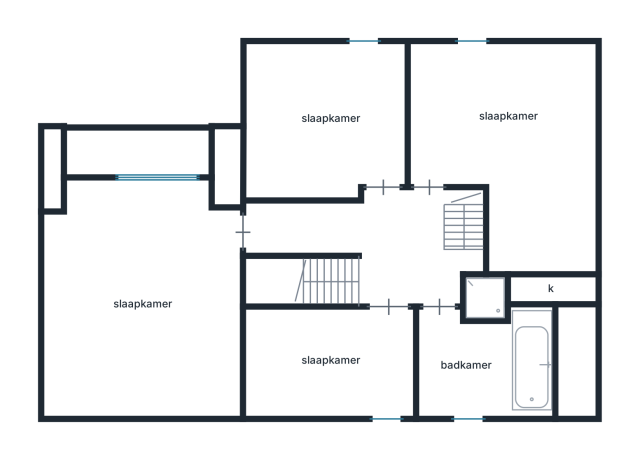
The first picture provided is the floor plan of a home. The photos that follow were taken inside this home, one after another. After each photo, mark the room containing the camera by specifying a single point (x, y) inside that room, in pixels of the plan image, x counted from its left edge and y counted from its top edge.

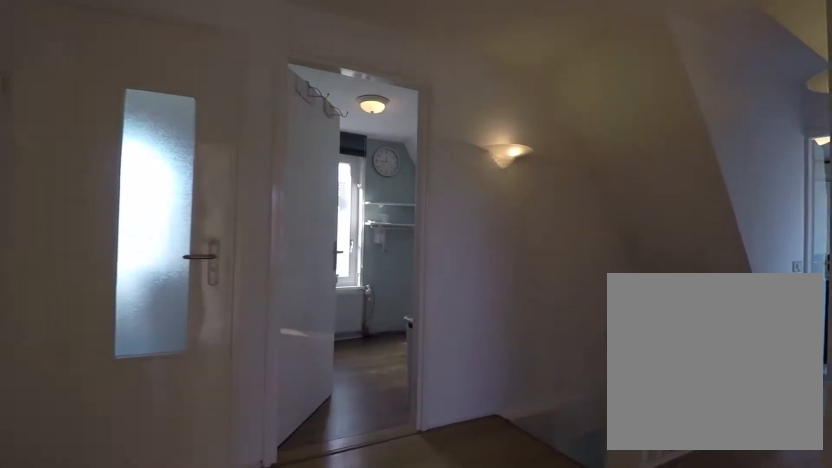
(376, 243)
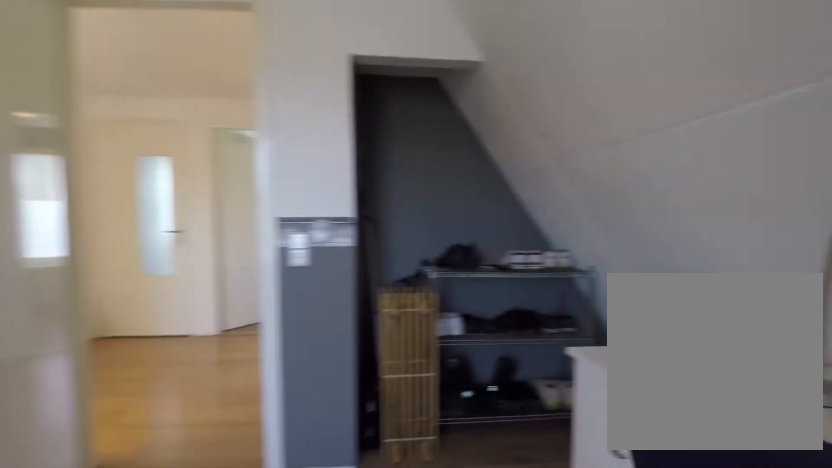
(325, 122)
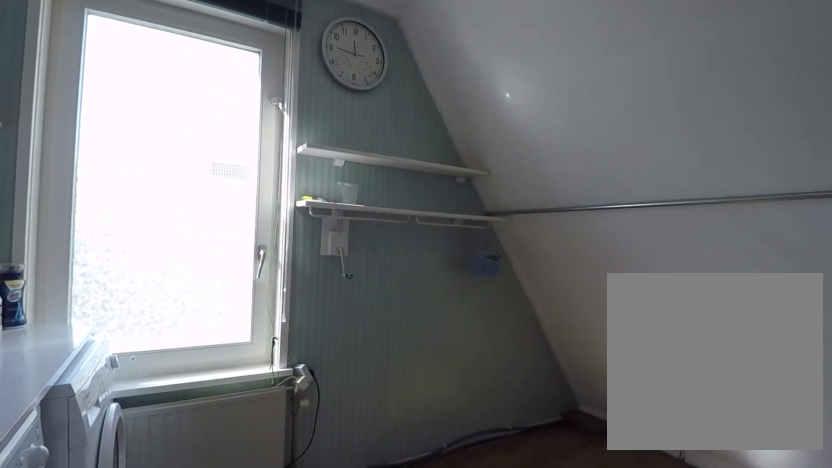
(331, 363)
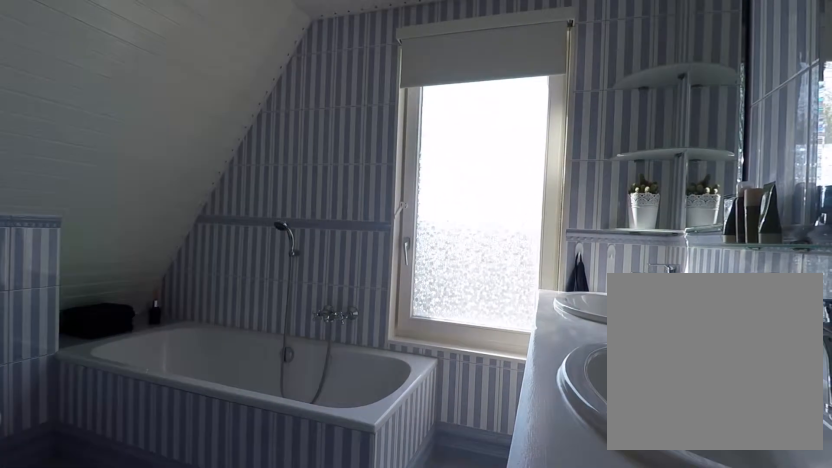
(486, 356)
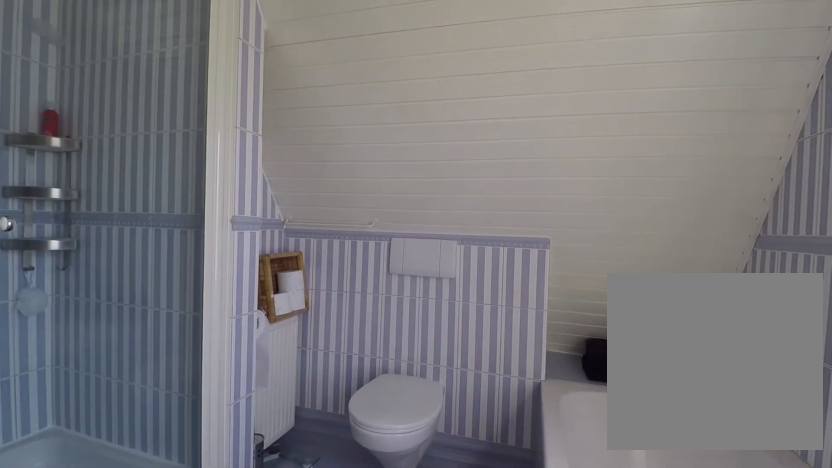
(486, 356)
